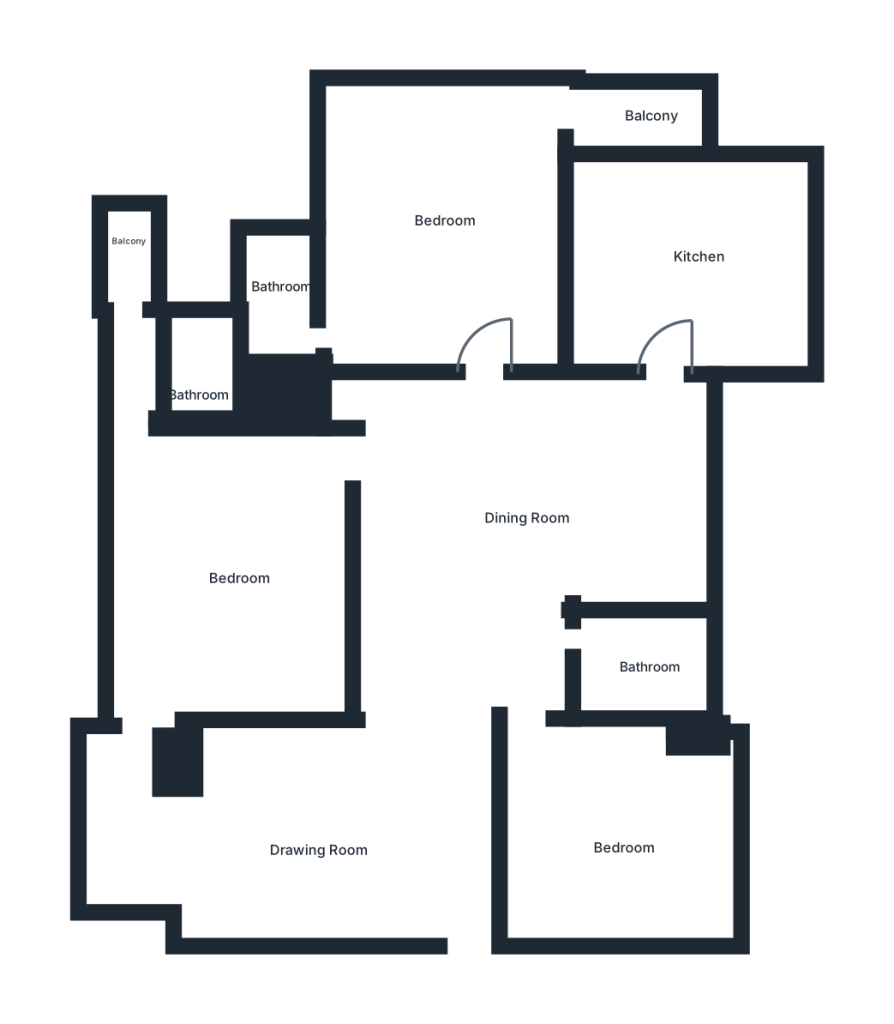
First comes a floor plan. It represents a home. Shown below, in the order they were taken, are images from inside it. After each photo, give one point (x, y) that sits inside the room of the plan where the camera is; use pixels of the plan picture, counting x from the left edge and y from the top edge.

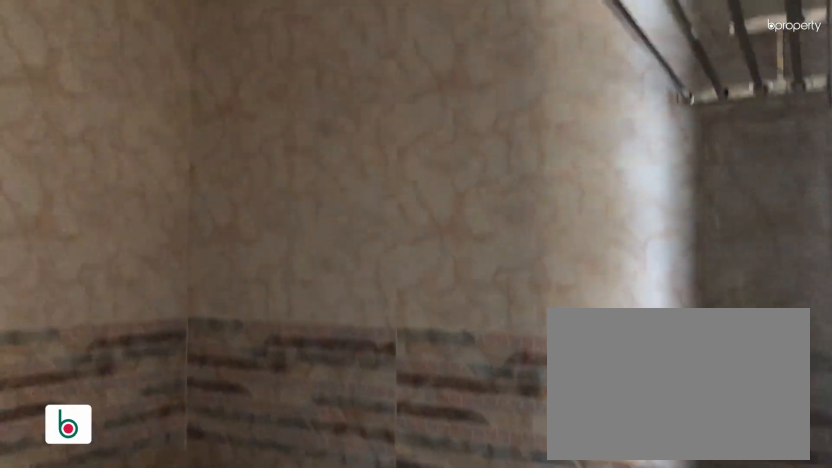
(636, 661)
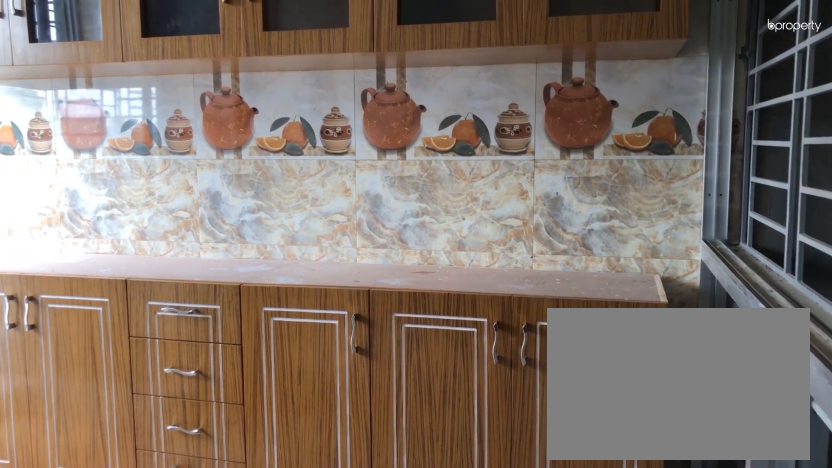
(689, 250)
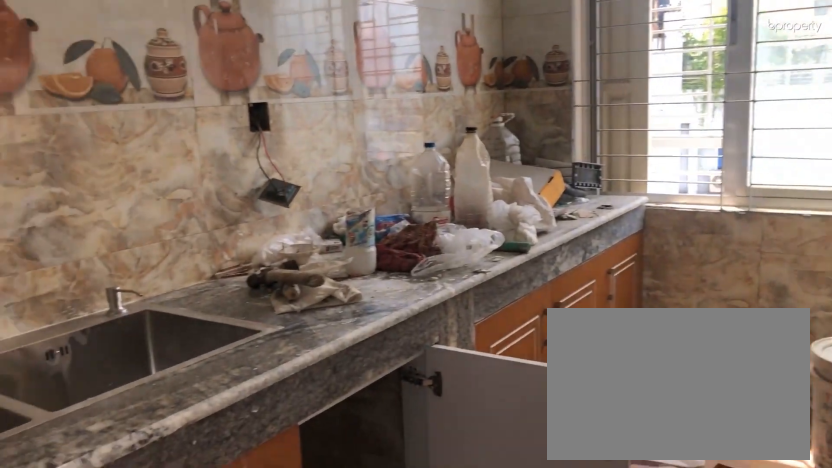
(689, 250)
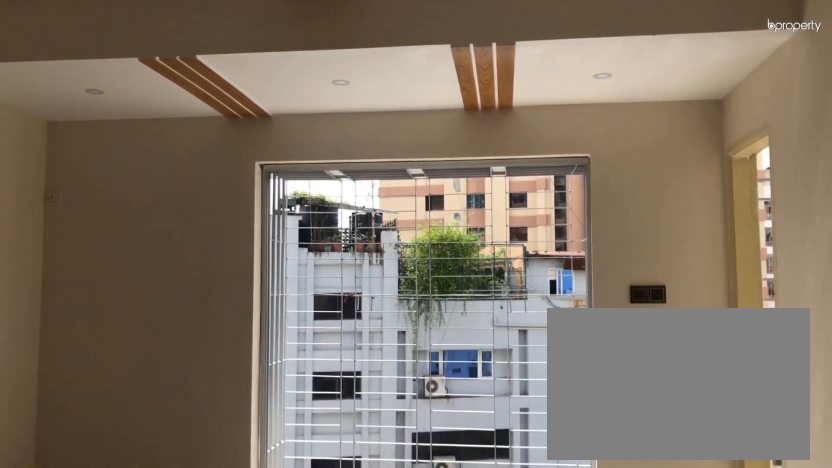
(445, 215)
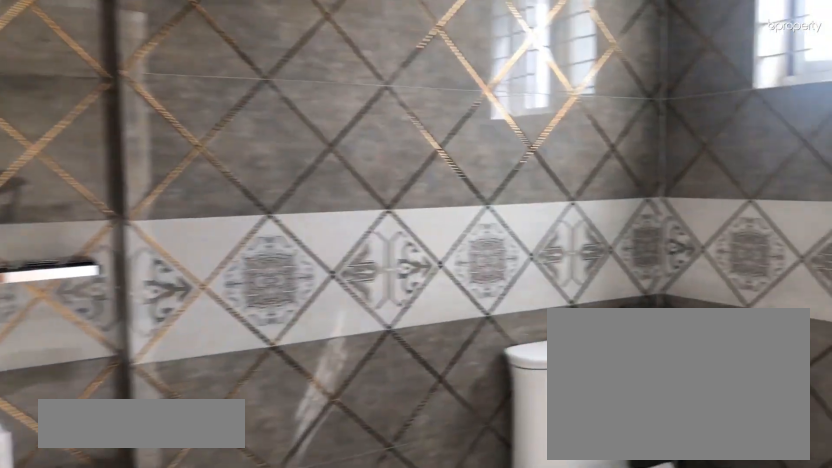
(279, 273)
